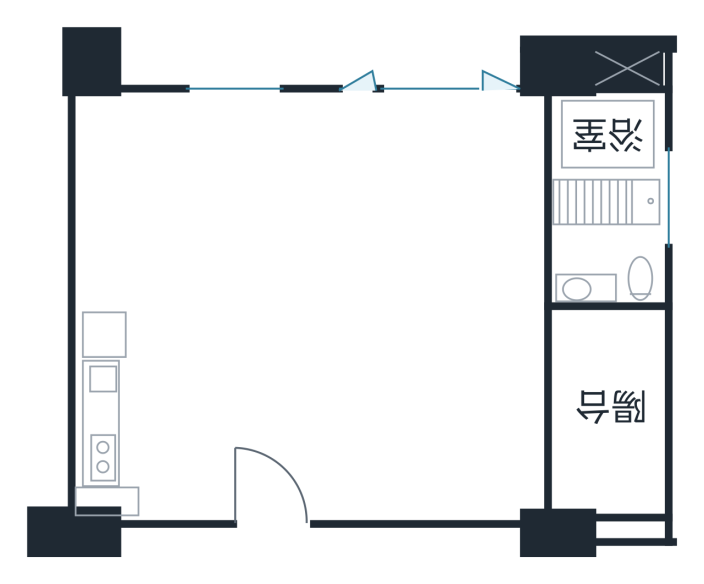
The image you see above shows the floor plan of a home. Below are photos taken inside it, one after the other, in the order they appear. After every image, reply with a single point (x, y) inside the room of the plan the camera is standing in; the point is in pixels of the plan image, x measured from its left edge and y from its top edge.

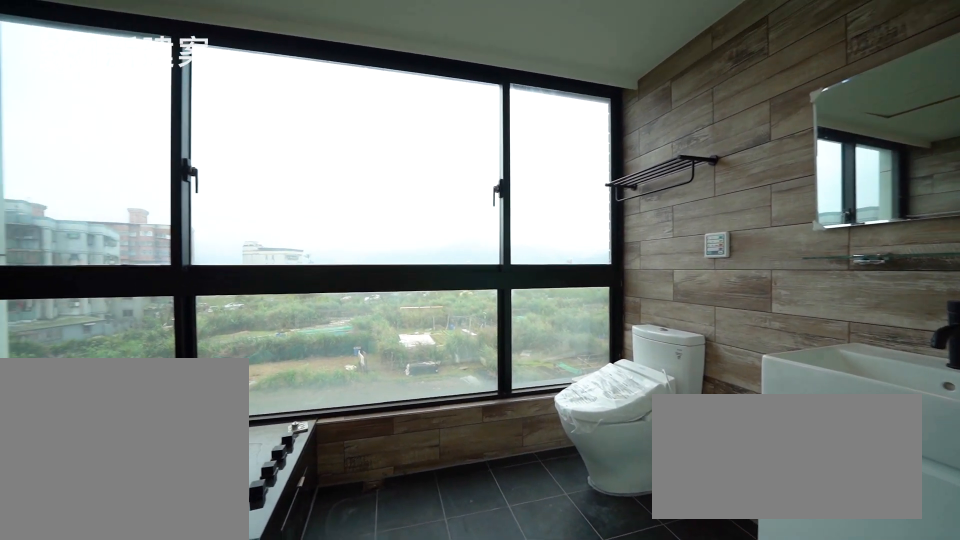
(607, 202)
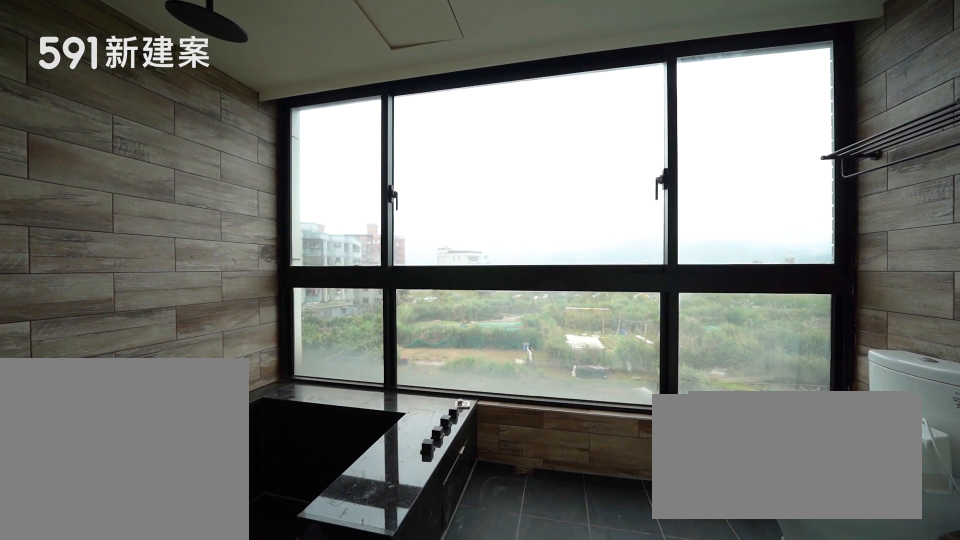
(607, 202)
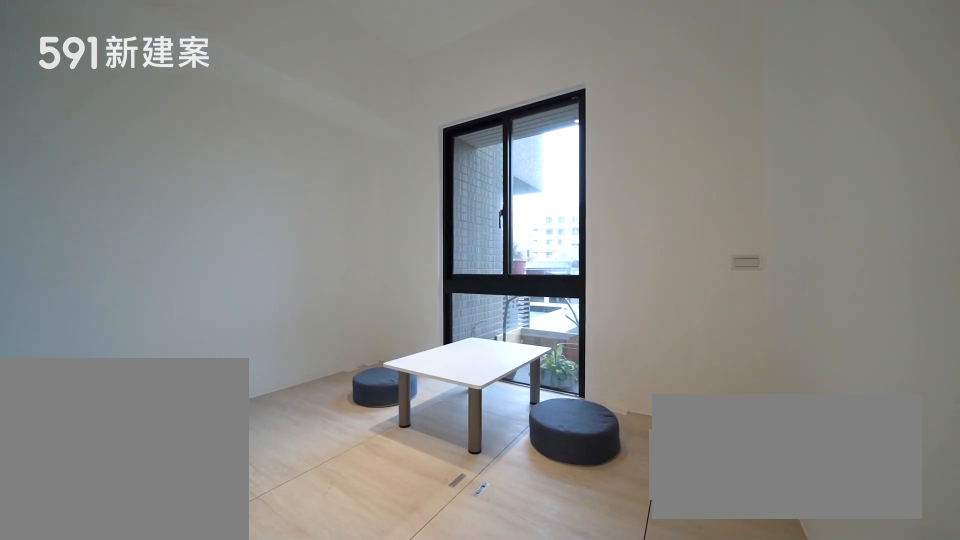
(152, 173)
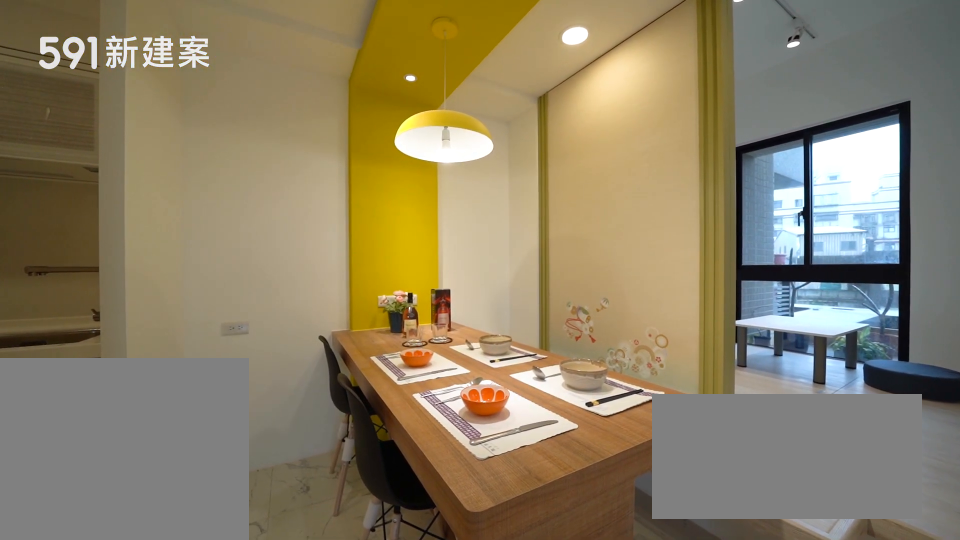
(151, 271)
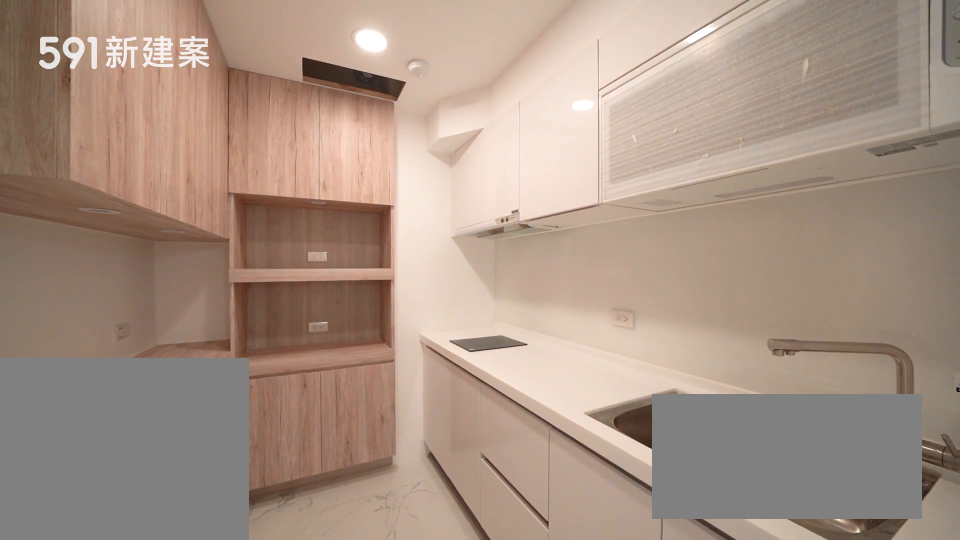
(154, 412)
